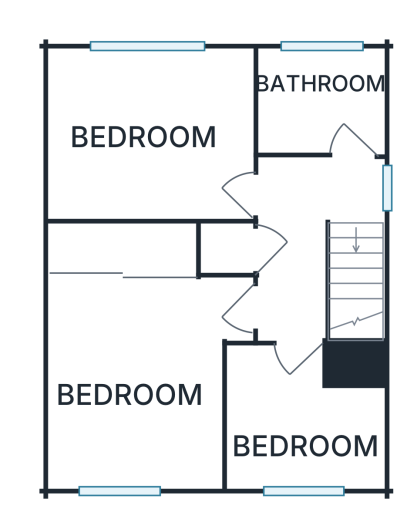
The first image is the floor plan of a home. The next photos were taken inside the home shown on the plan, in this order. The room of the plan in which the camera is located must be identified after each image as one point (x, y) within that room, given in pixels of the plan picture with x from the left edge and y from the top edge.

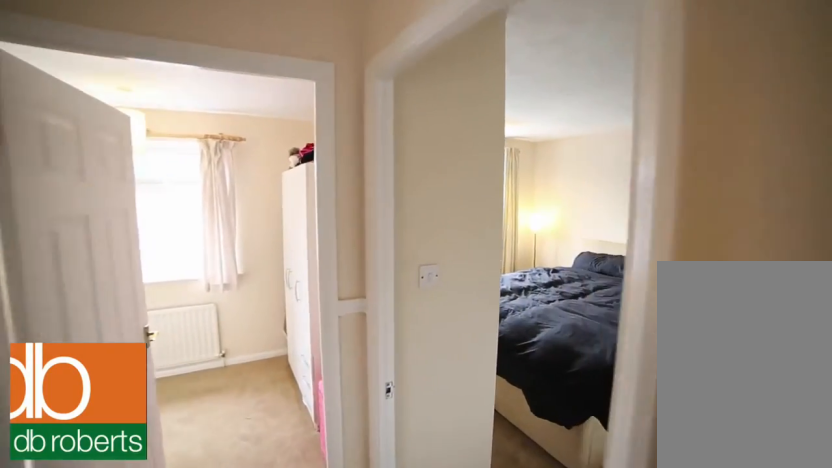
(302, 238)
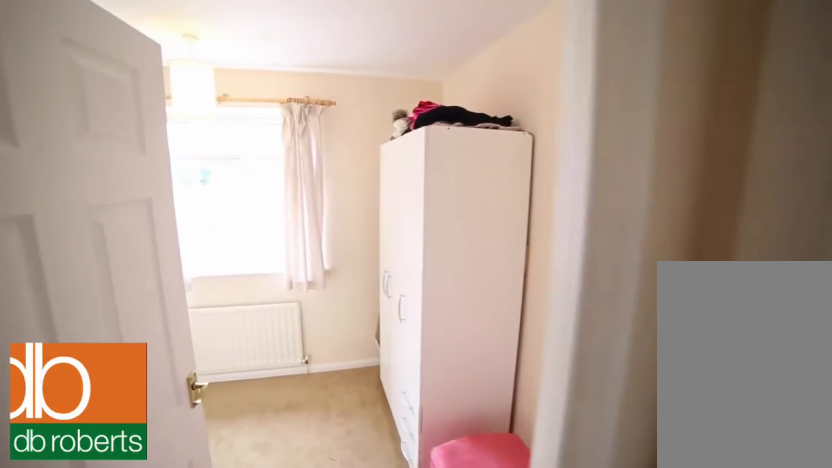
(299, 425)
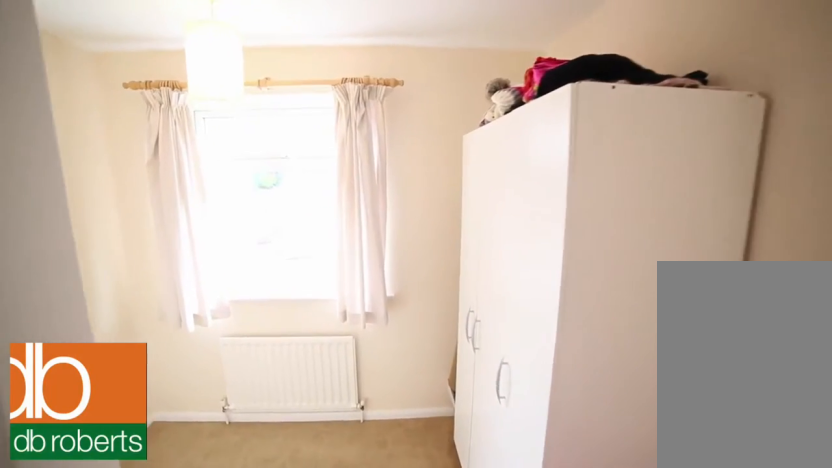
(299, 425)
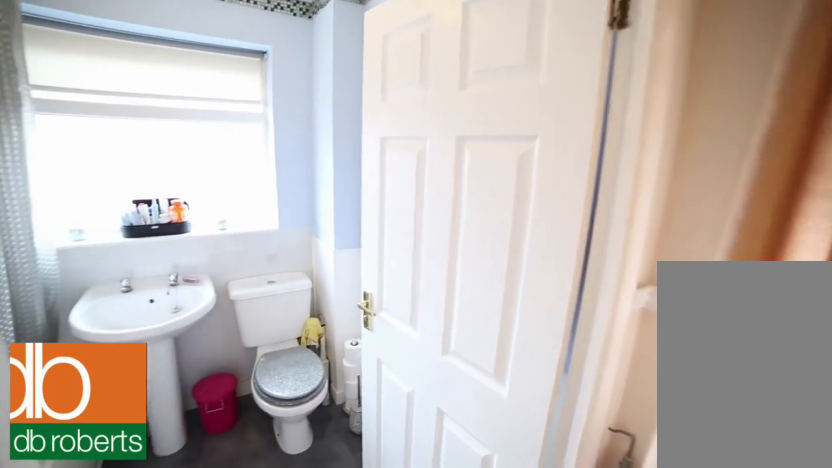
(317, 99)
